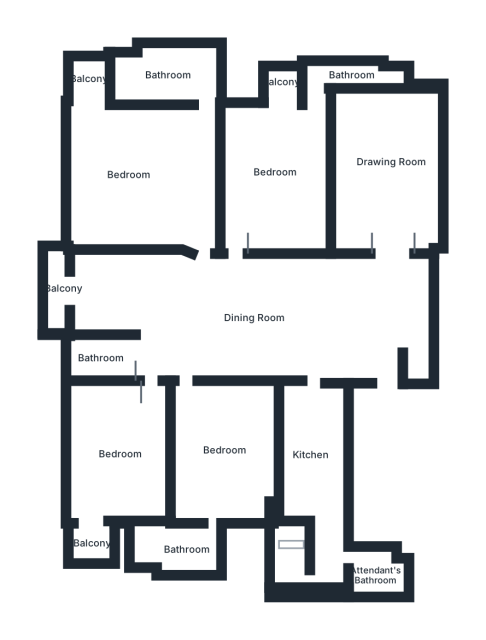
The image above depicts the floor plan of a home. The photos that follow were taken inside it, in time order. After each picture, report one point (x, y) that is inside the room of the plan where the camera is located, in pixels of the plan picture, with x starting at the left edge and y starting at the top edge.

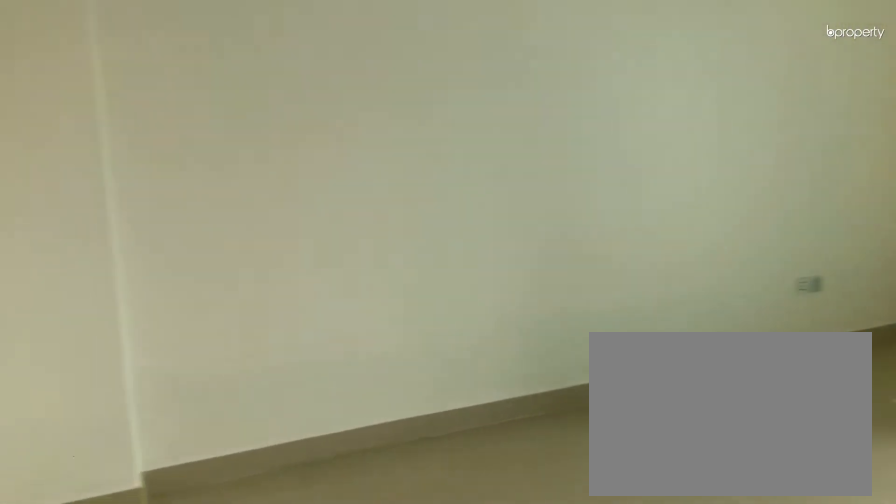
(388, 163)
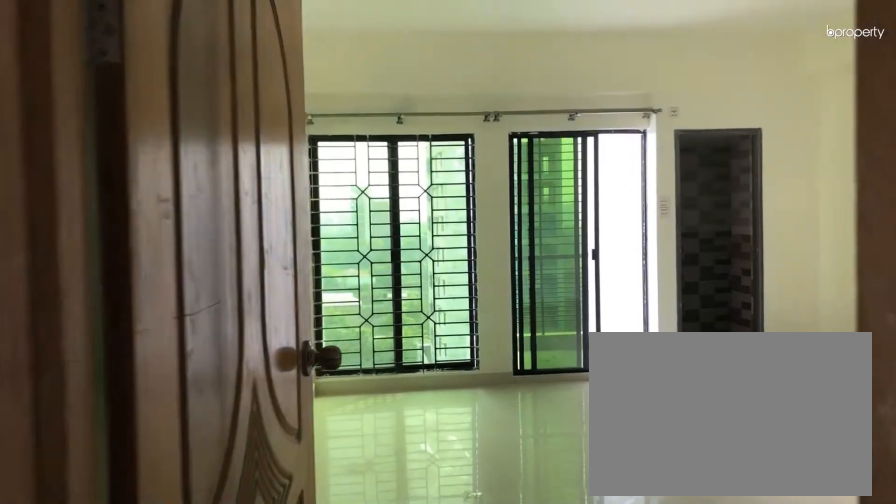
(251, 242)
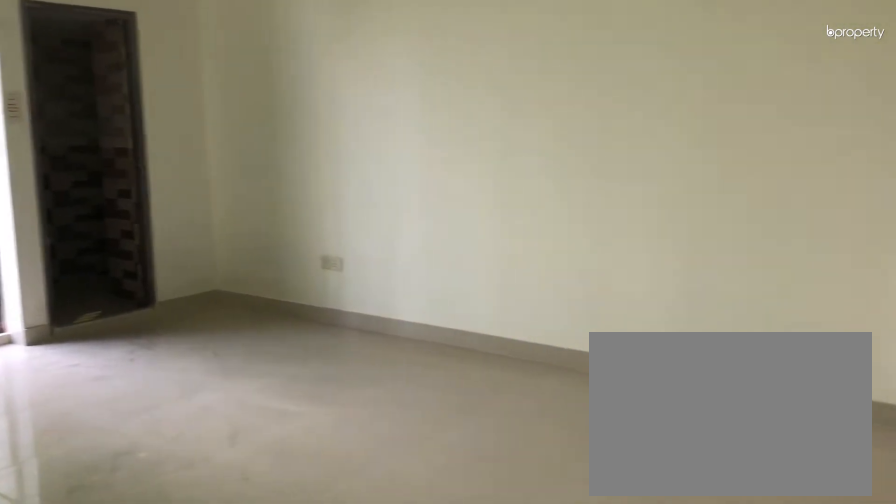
(278, 178)
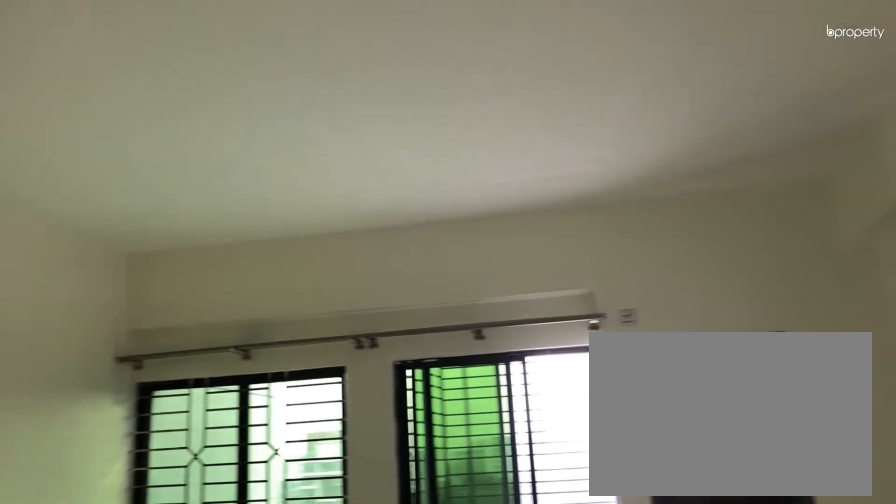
(278, 178)
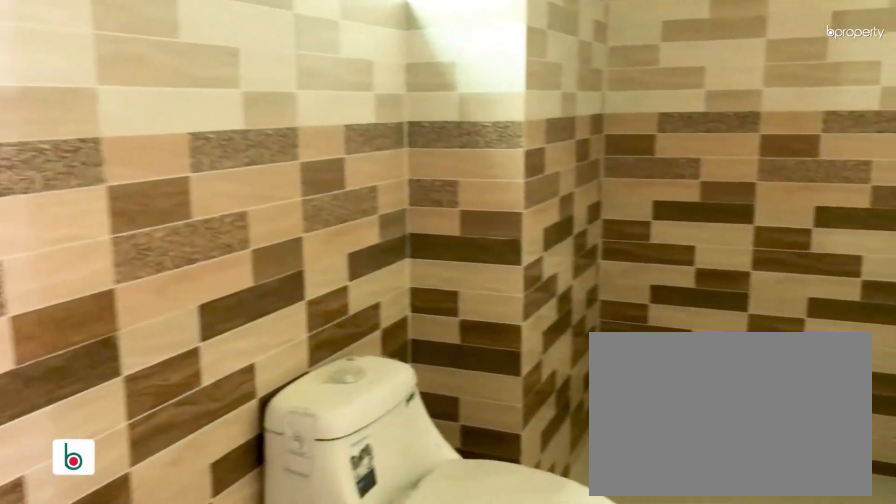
(338, 75)
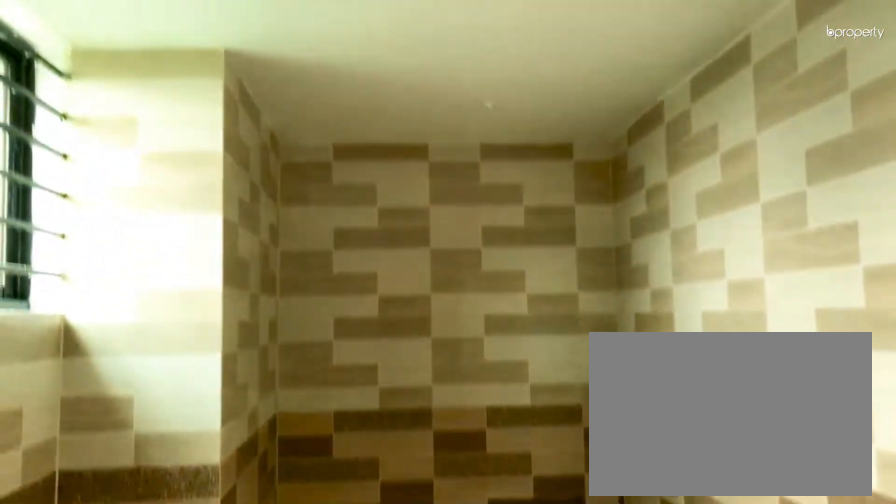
(338, 75)
